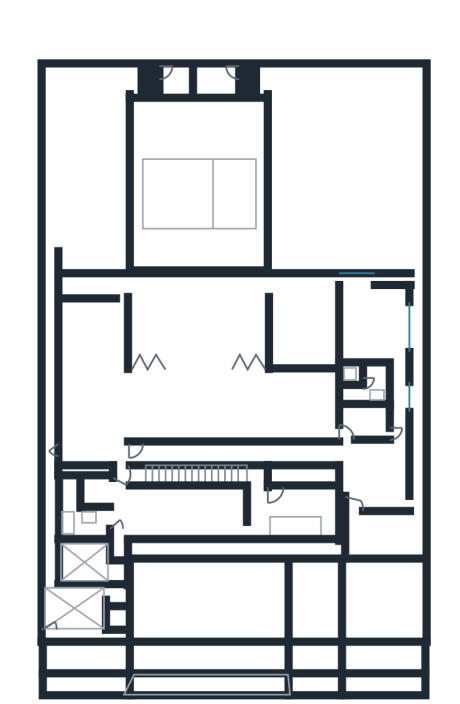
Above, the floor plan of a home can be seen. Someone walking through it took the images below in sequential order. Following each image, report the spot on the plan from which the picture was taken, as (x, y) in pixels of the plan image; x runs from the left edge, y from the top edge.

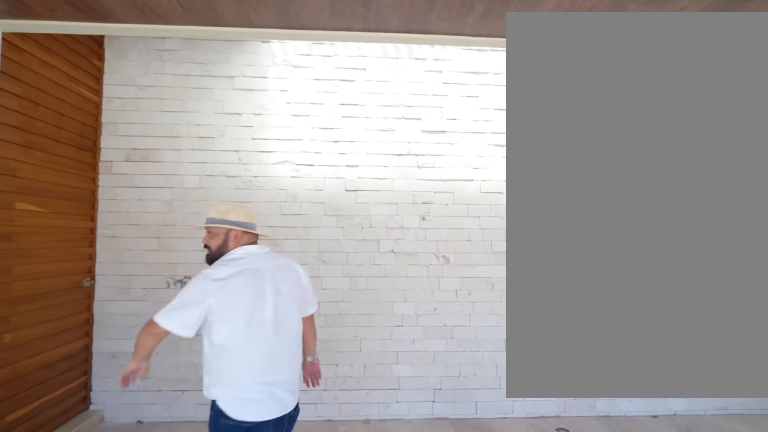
(165, 565)
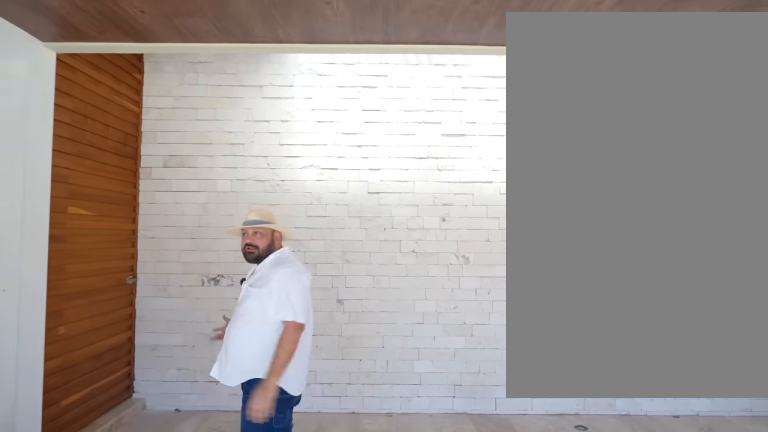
(166, 566)
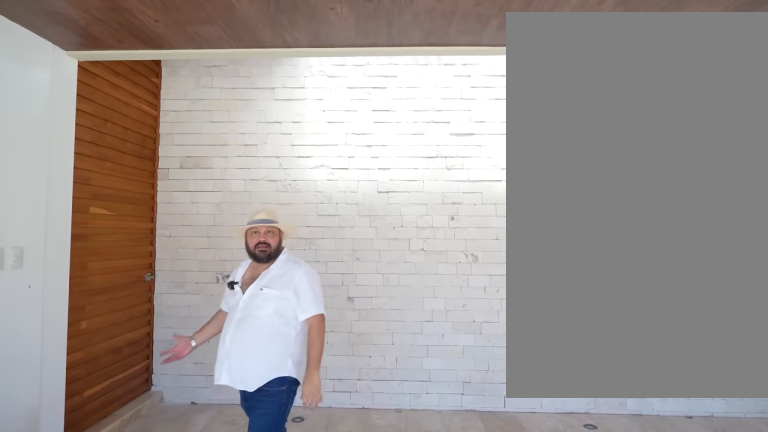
(165, 565)
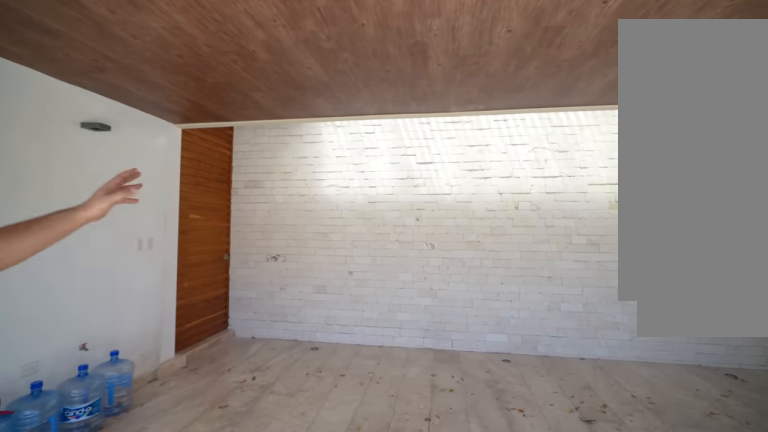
(172, 580)
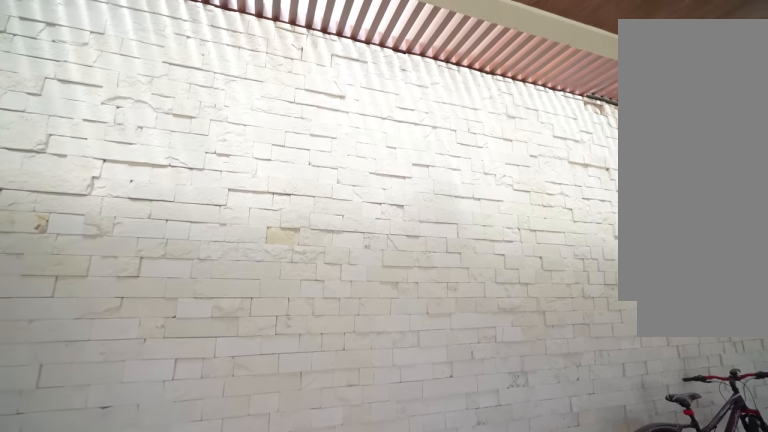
(183, 599)
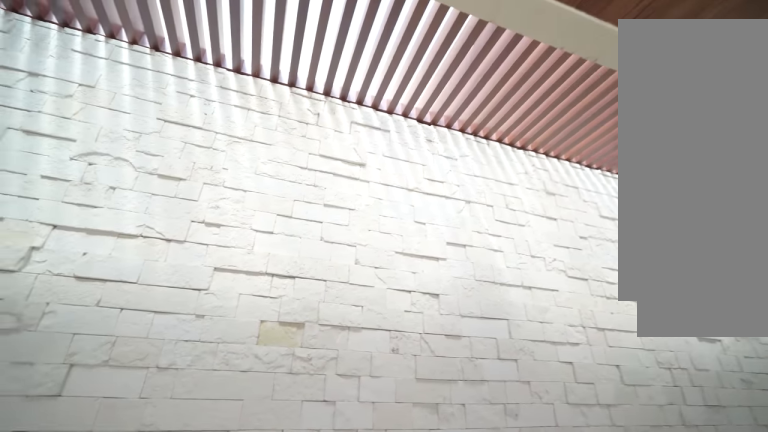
(176, 572)
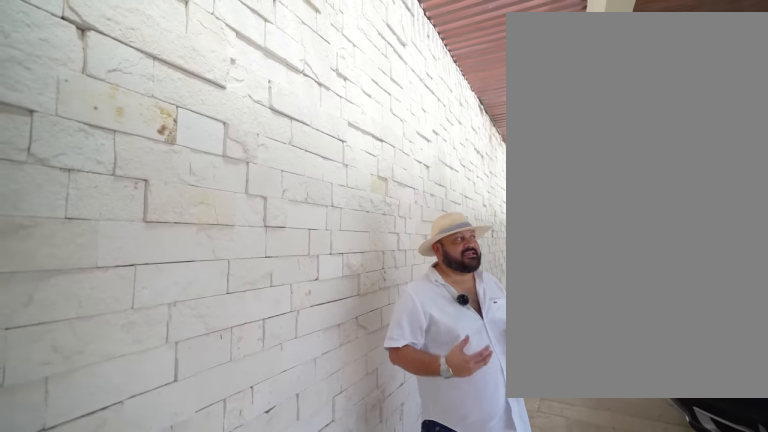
(177, 564)
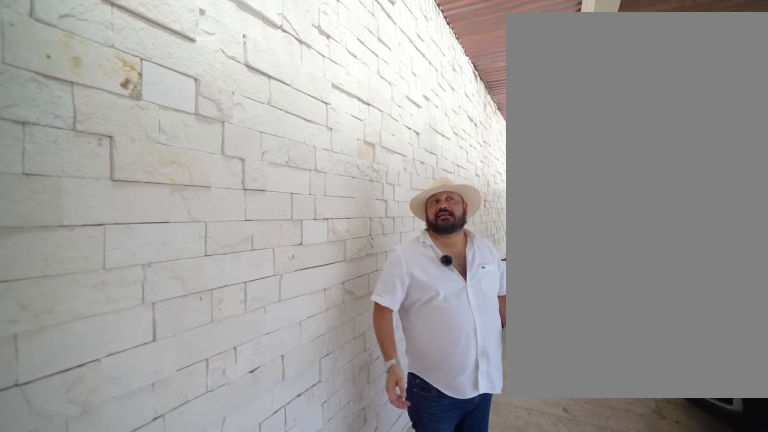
(172, 561)
